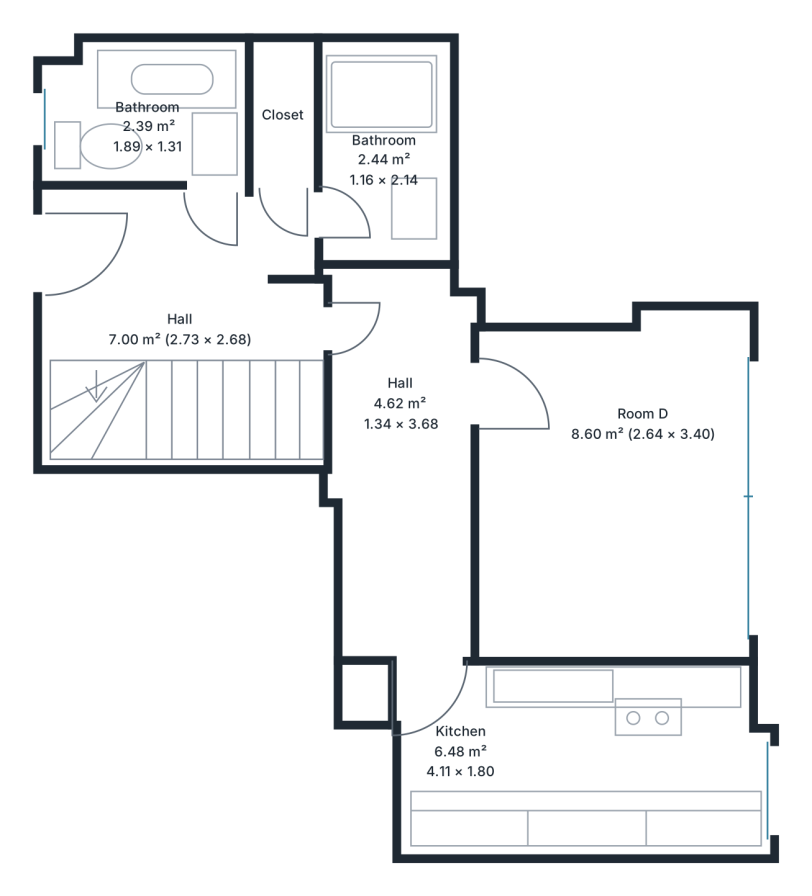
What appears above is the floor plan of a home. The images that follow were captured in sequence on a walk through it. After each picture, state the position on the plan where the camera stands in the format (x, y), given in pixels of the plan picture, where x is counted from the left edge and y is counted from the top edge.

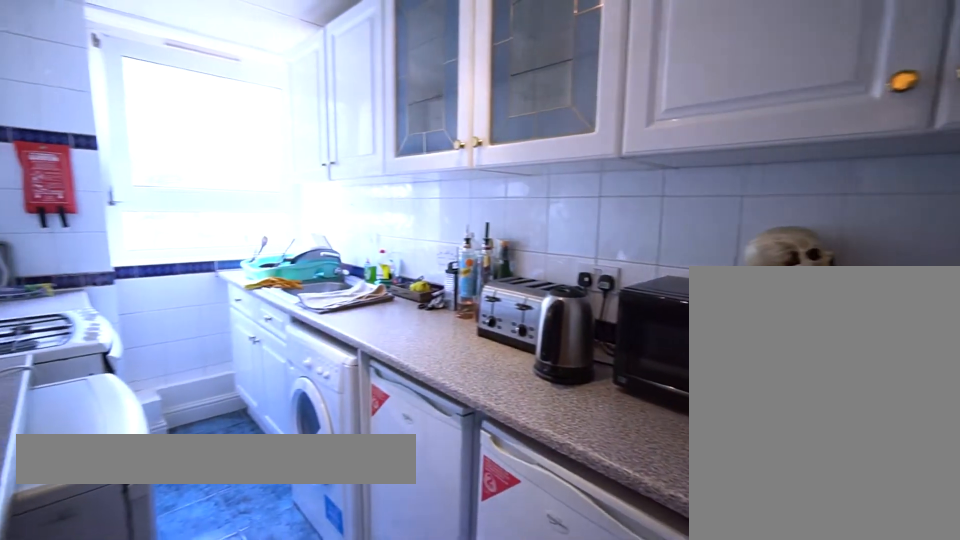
(458, 755)
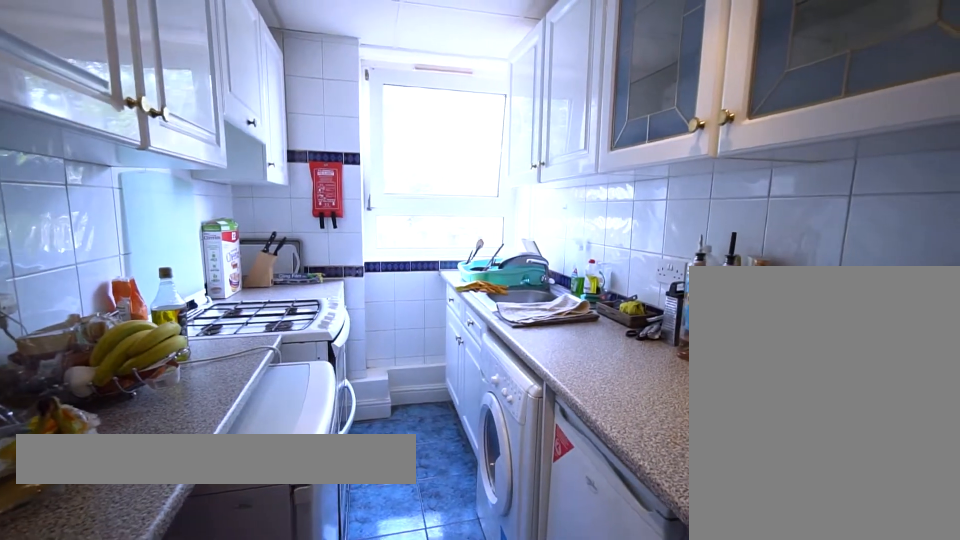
(458, 755)
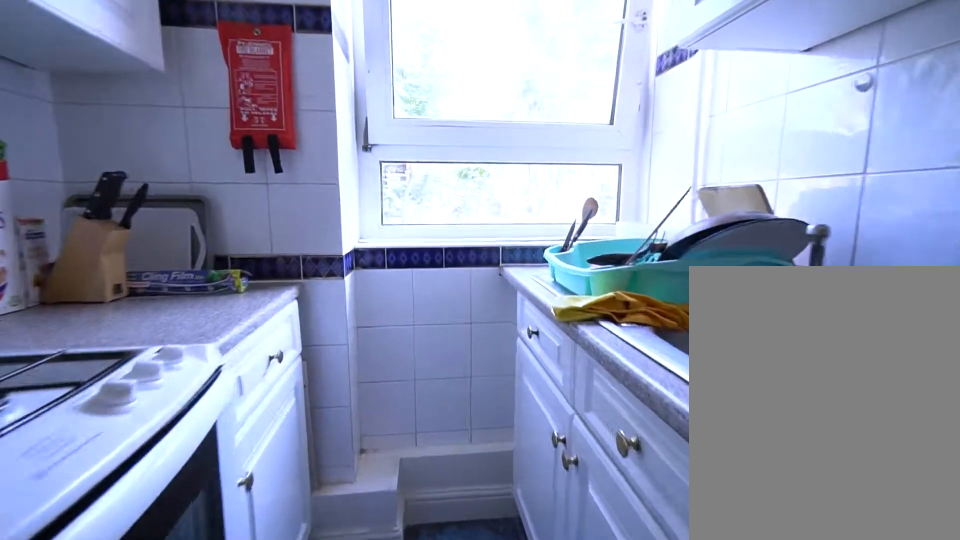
(617, 755)
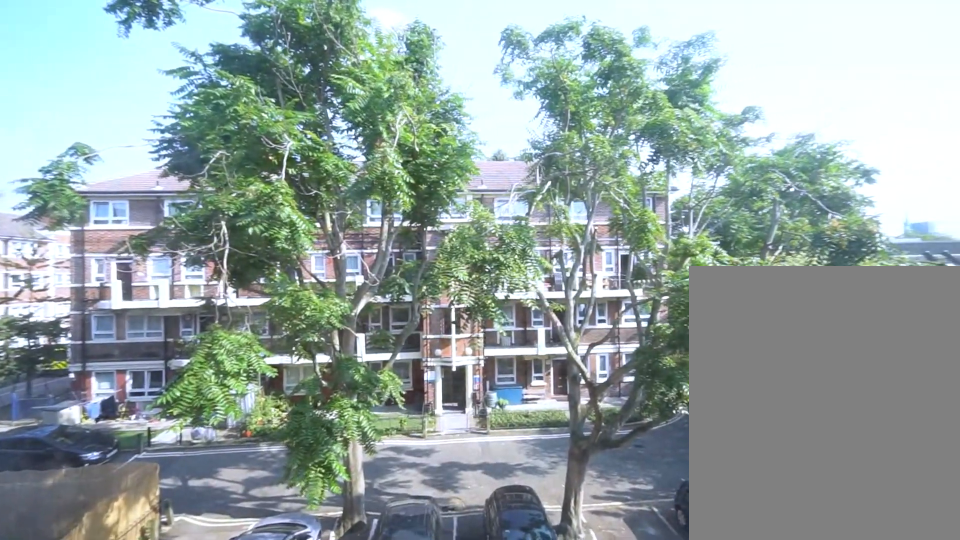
(728, 756)
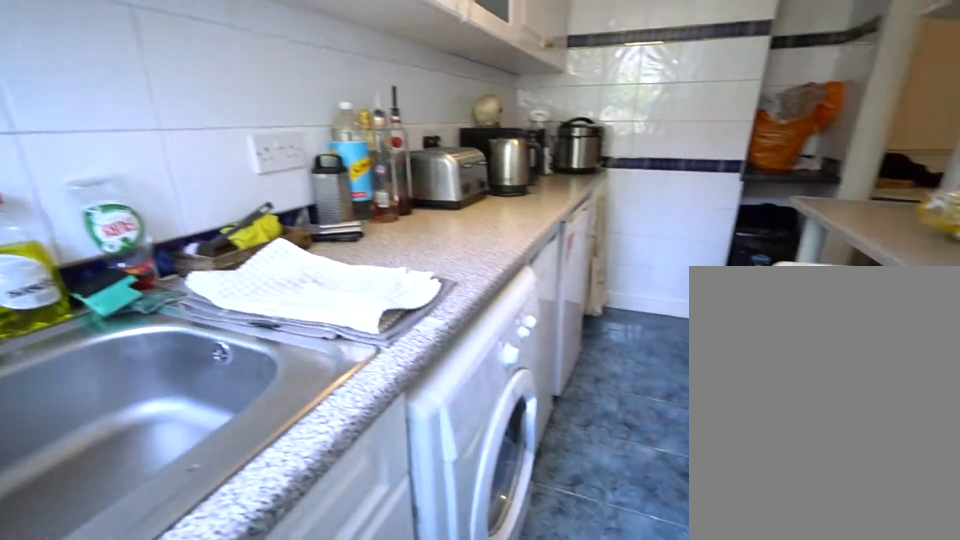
(696, 756)
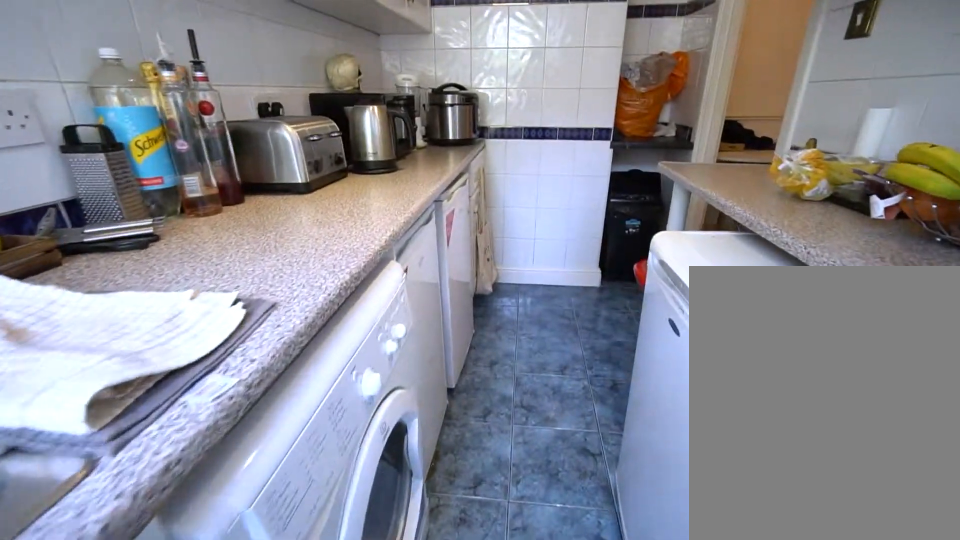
(653, 760)
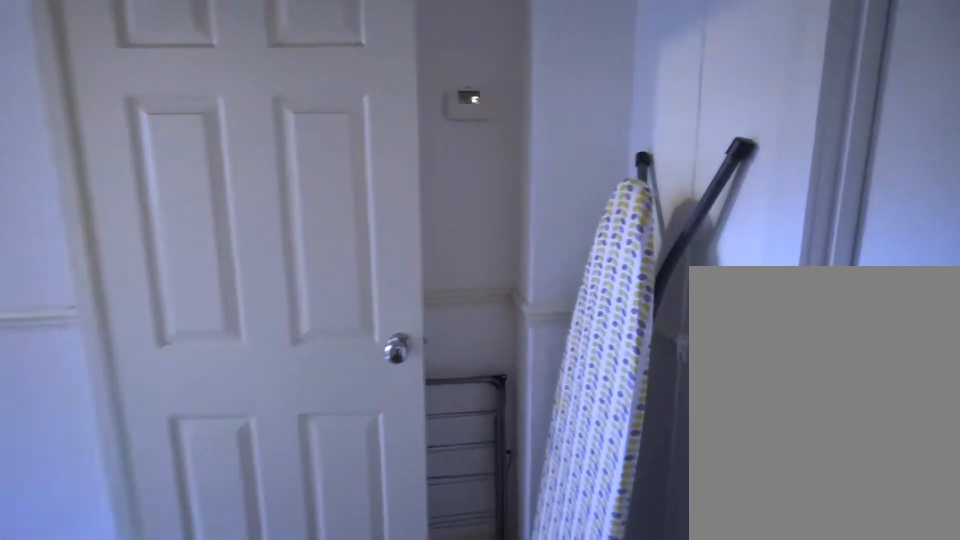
(429, 457)
